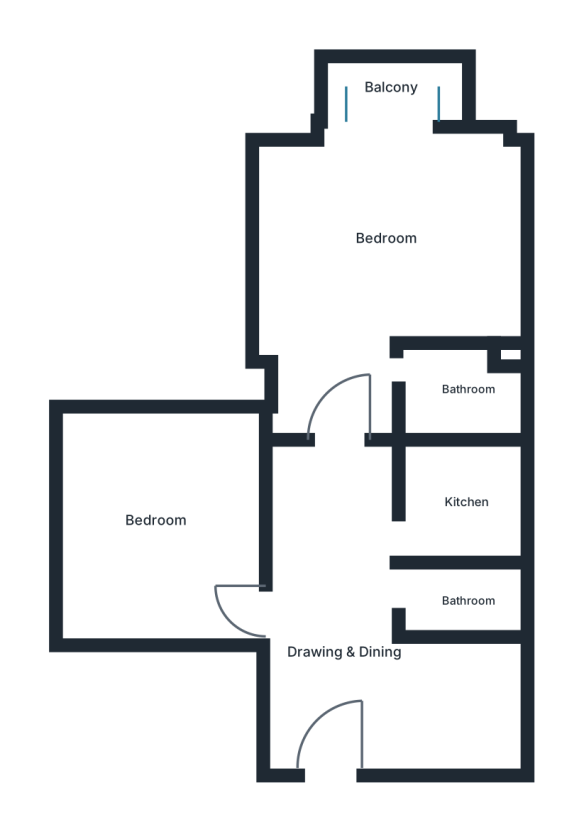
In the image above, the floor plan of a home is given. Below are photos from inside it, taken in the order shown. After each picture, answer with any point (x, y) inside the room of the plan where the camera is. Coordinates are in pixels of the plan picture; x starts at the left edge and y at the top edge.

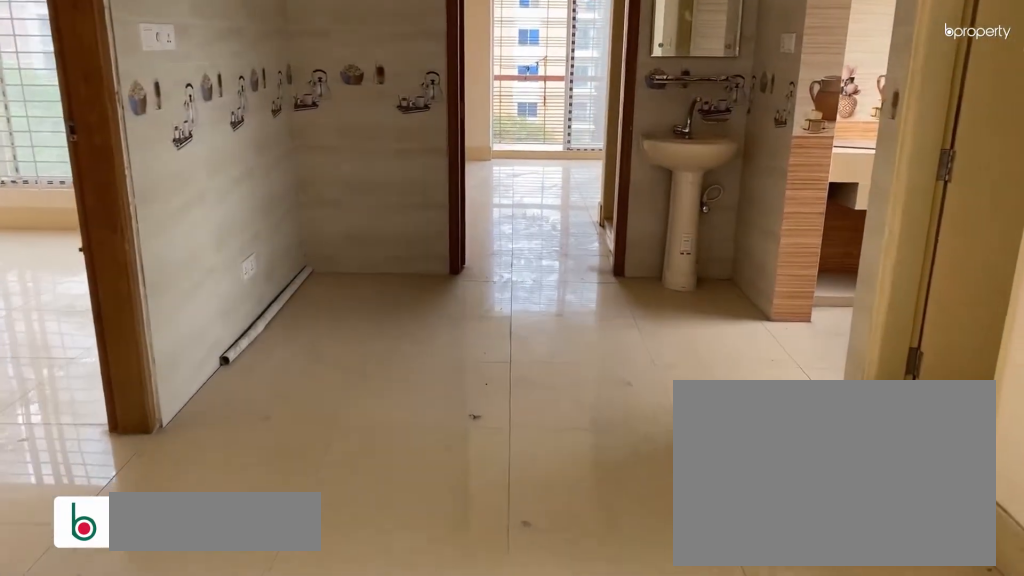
(331, 649)
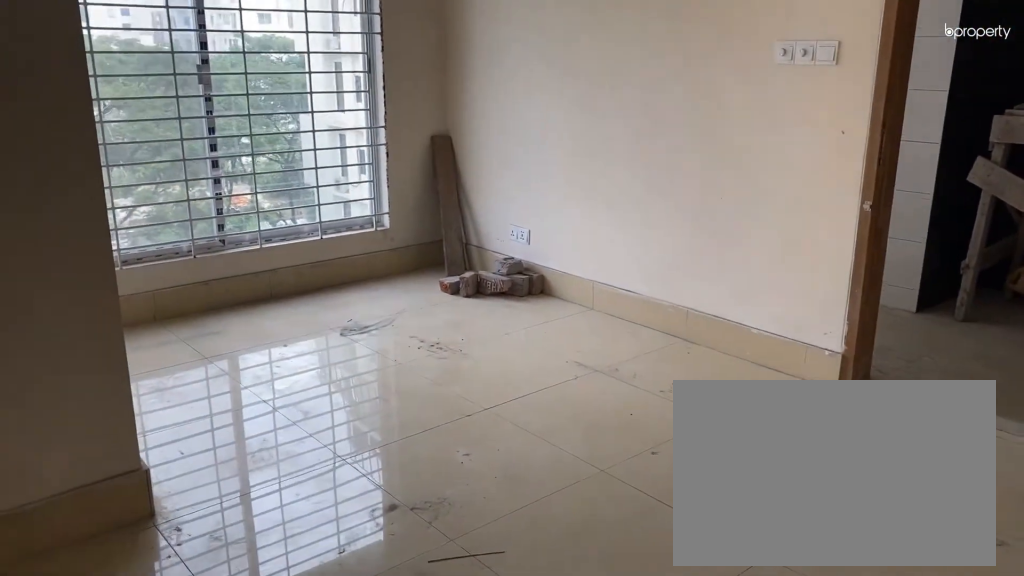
(331, 649)
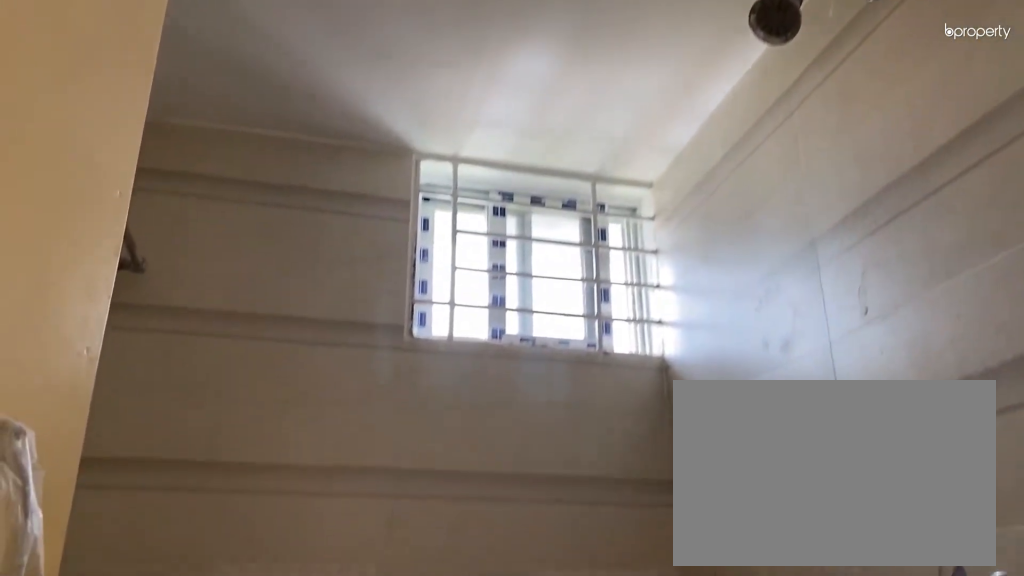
(470, 601)
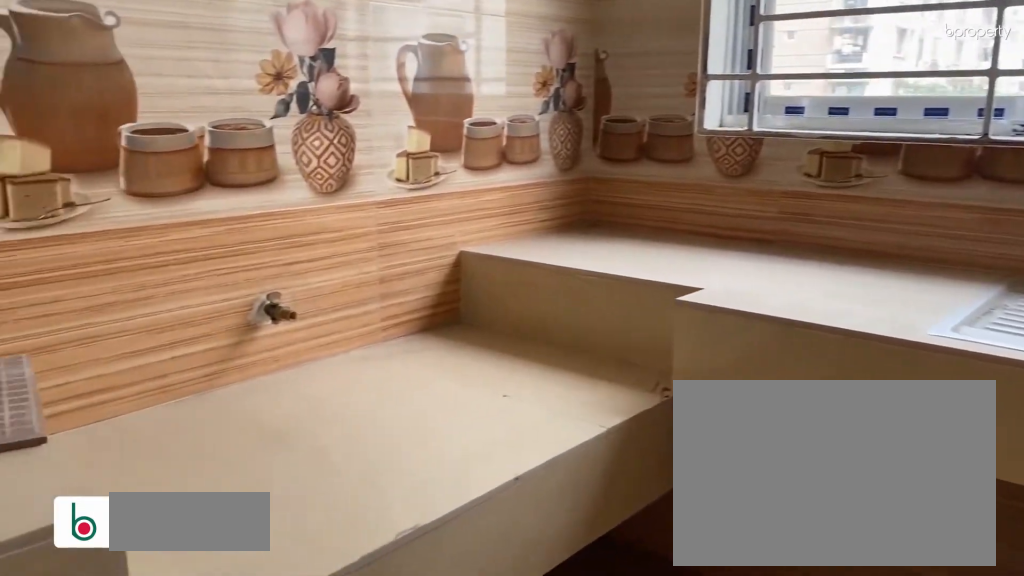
(465, 499)
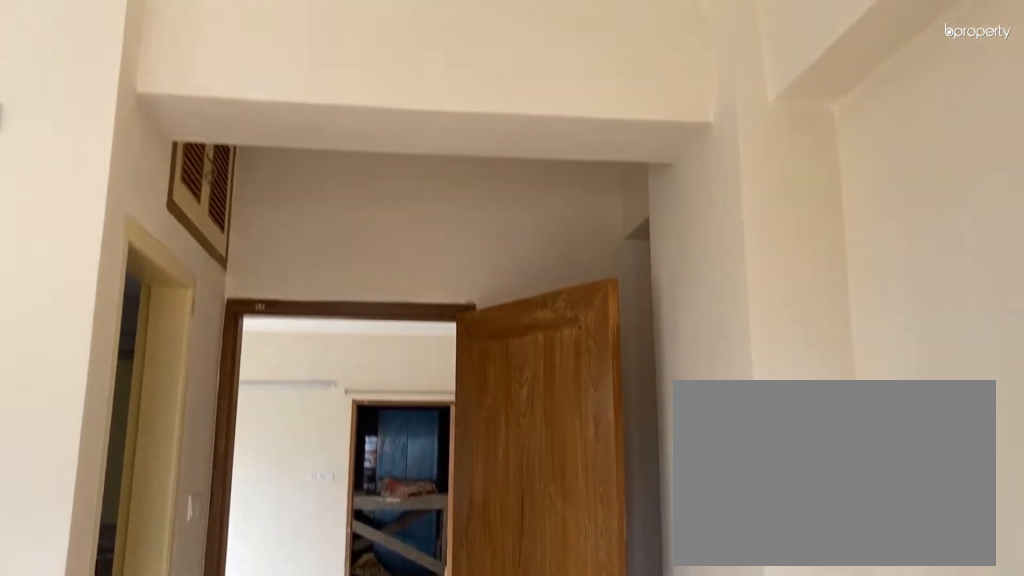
(387, 231)
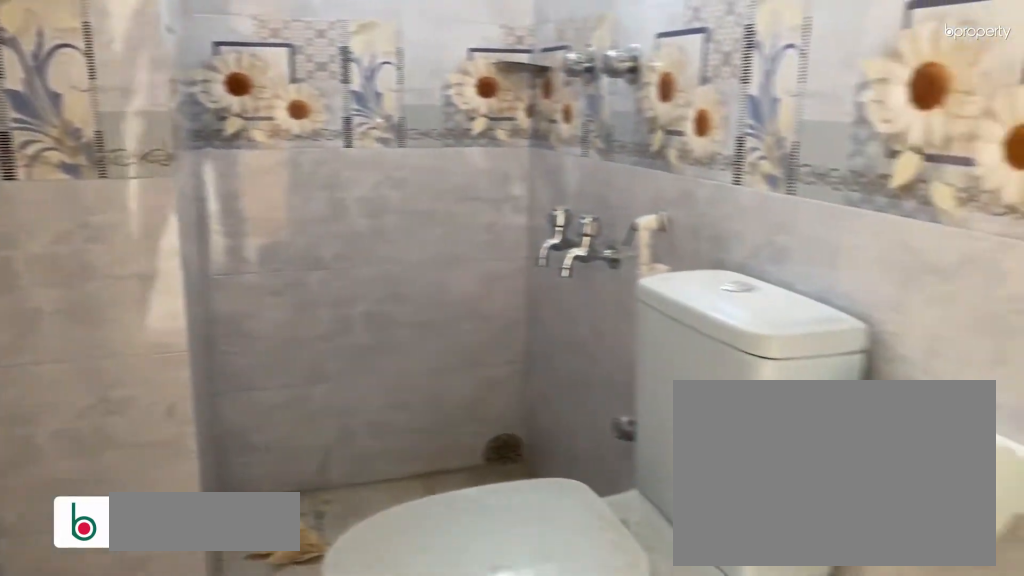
(467, 388)
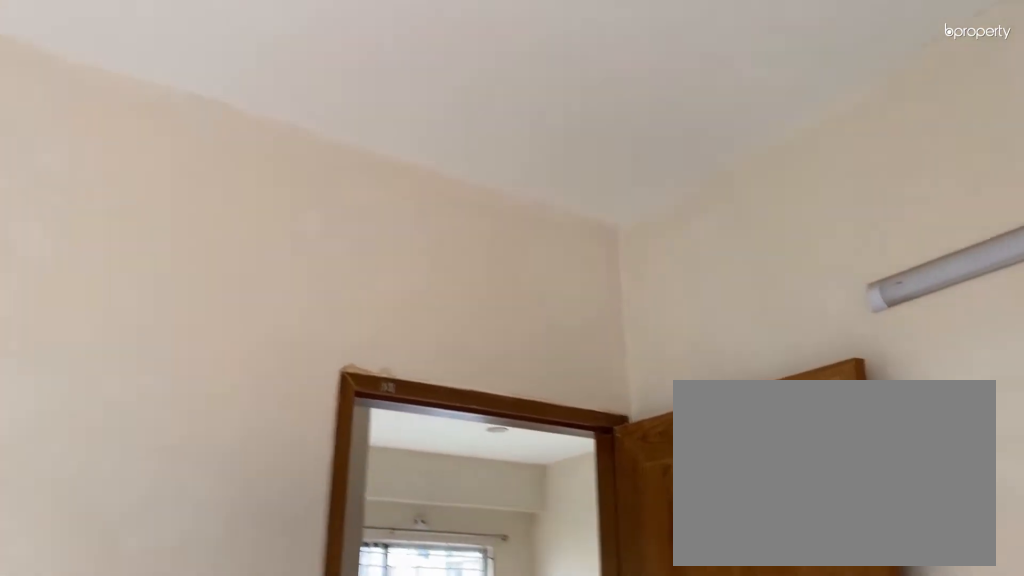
(157, 519)
